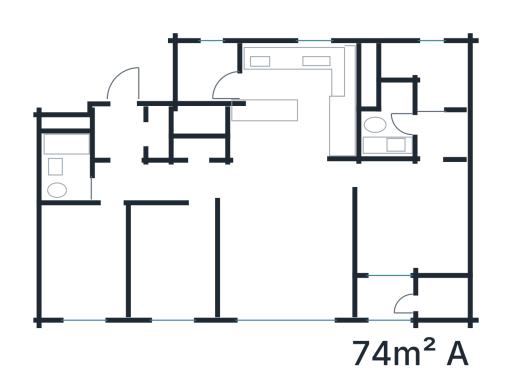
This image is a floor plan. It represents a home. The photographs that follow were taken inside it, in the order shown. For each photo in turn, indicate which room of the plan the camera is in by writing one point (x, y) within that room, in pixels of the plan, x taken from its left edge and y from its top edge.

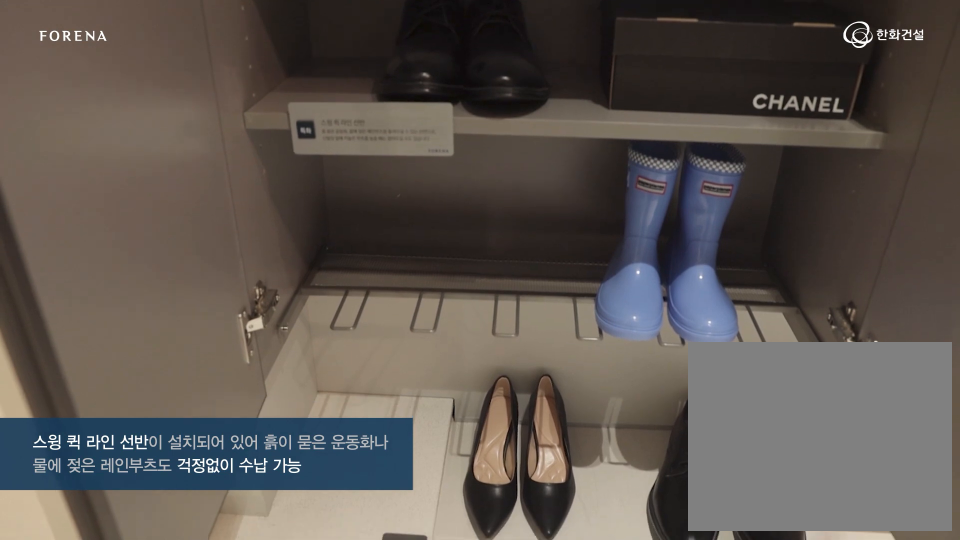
(125, 131)
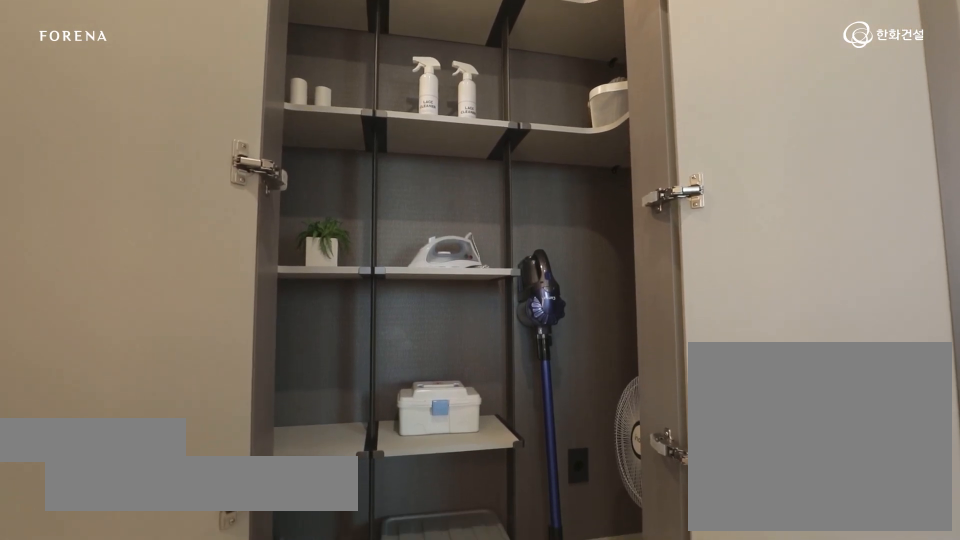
(182, 181)
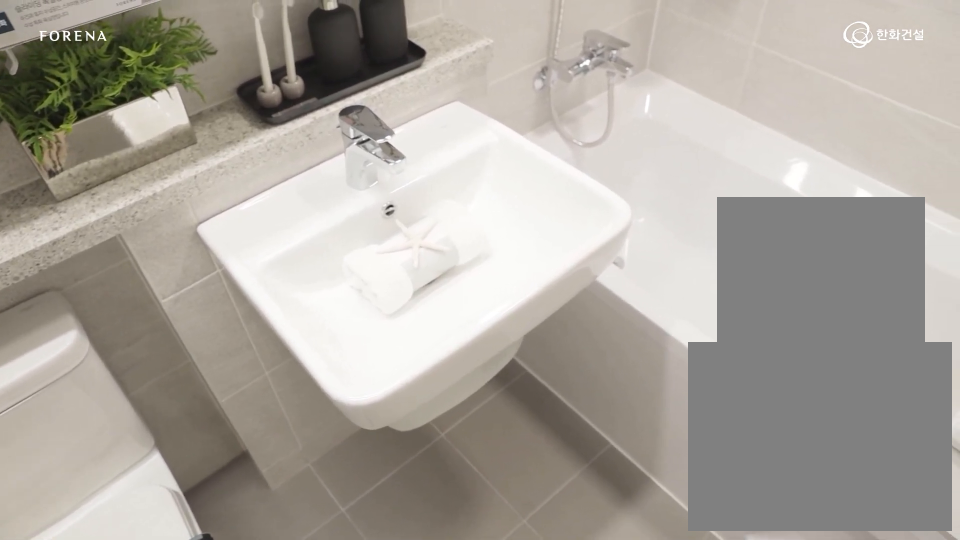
(86, 185)
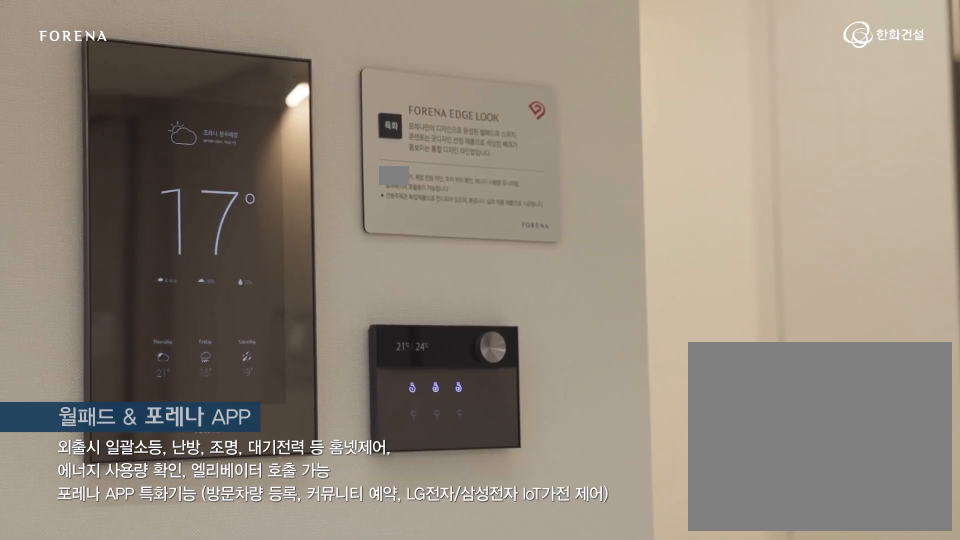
(290, 247)
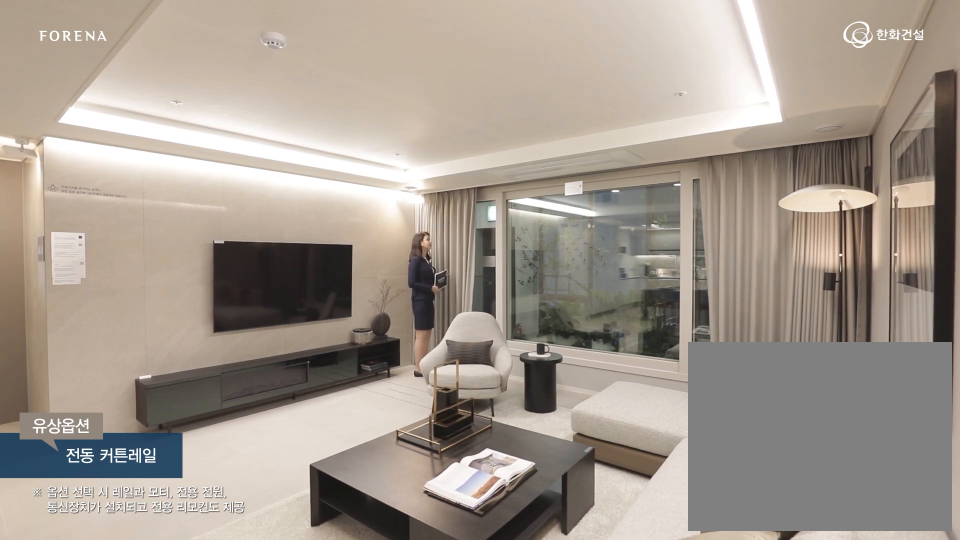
(290, 247)
